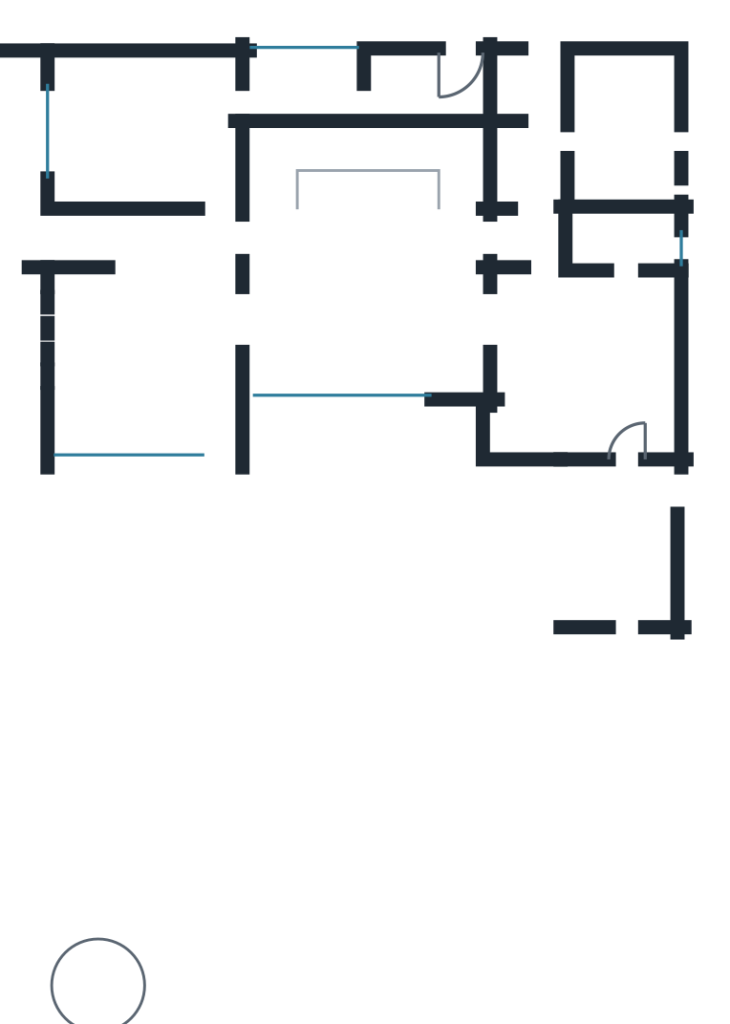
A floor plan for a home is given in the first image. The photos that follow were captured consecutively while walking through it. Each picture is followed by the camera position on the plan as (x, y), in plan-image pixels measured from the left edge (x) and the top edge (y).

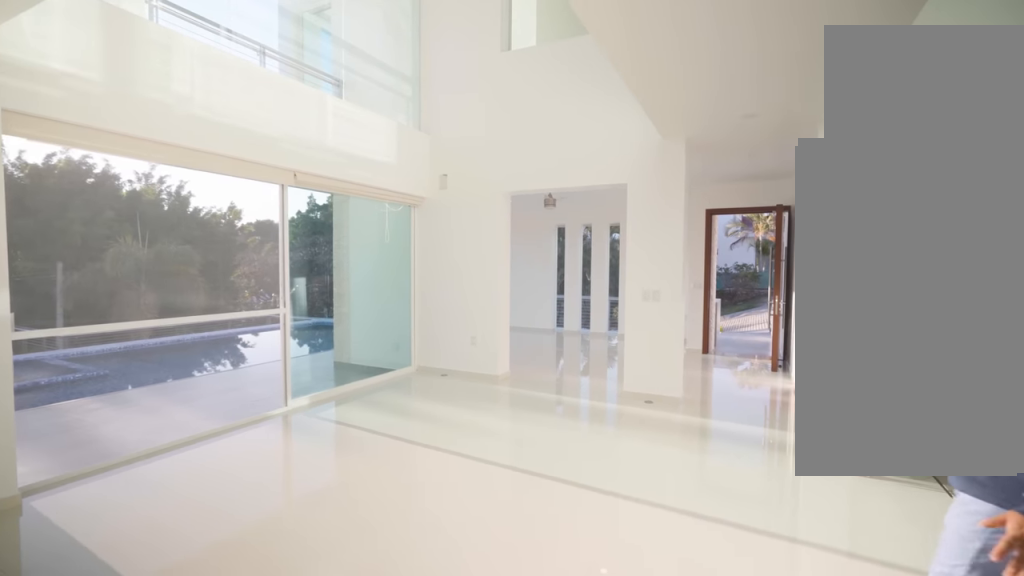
(453, 252)
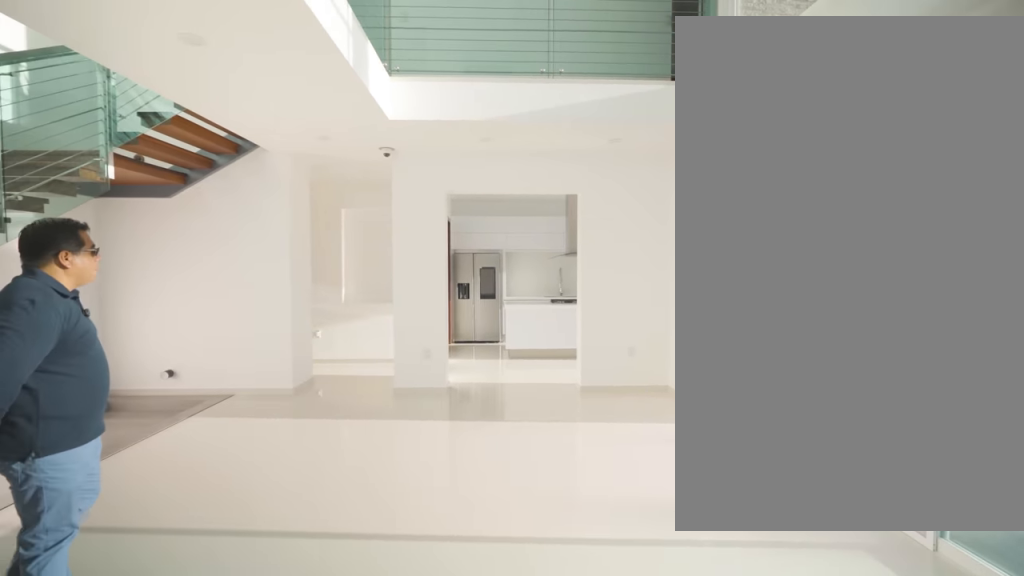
(284, 315)
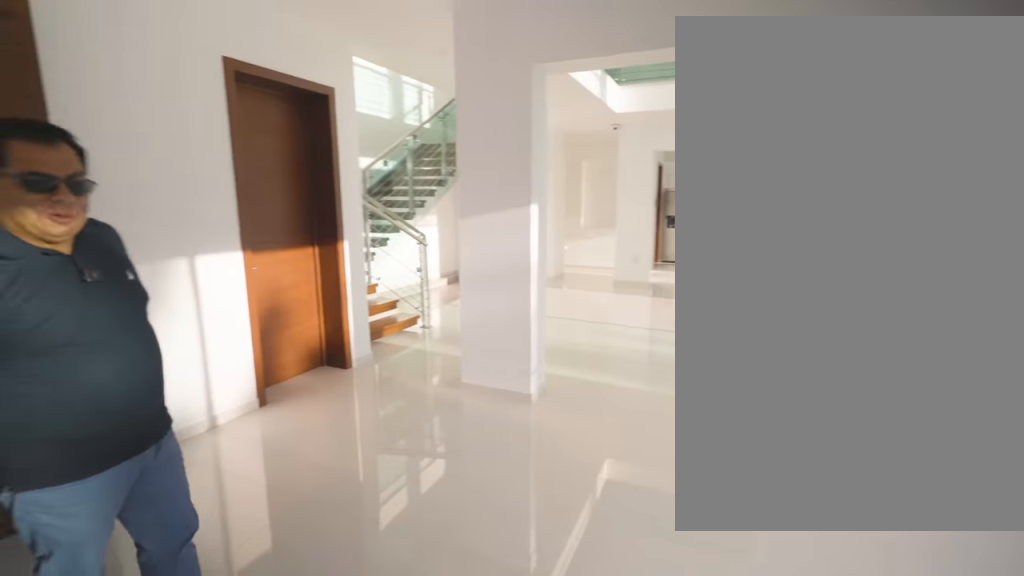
(117, 316)
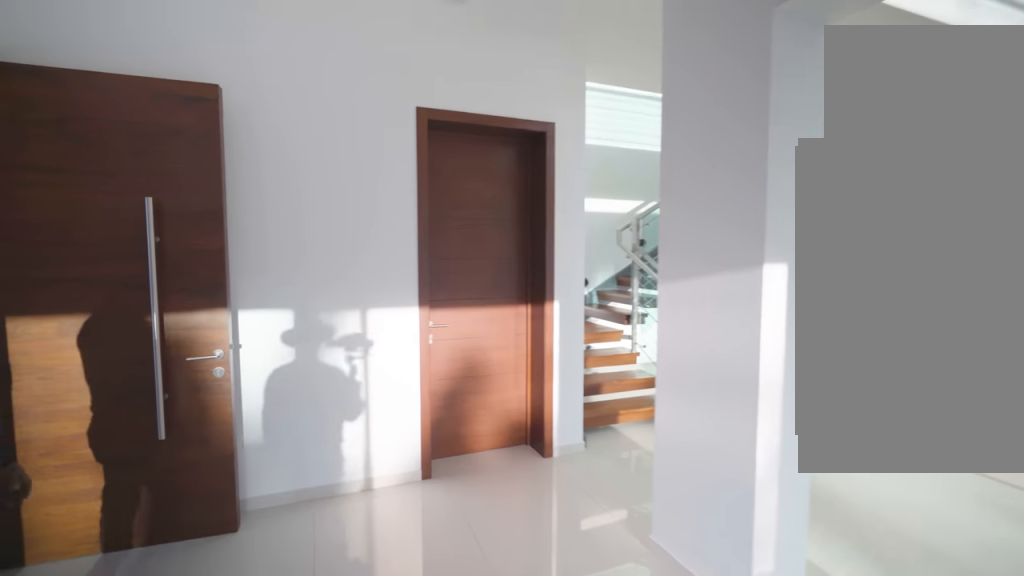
(215, 253)
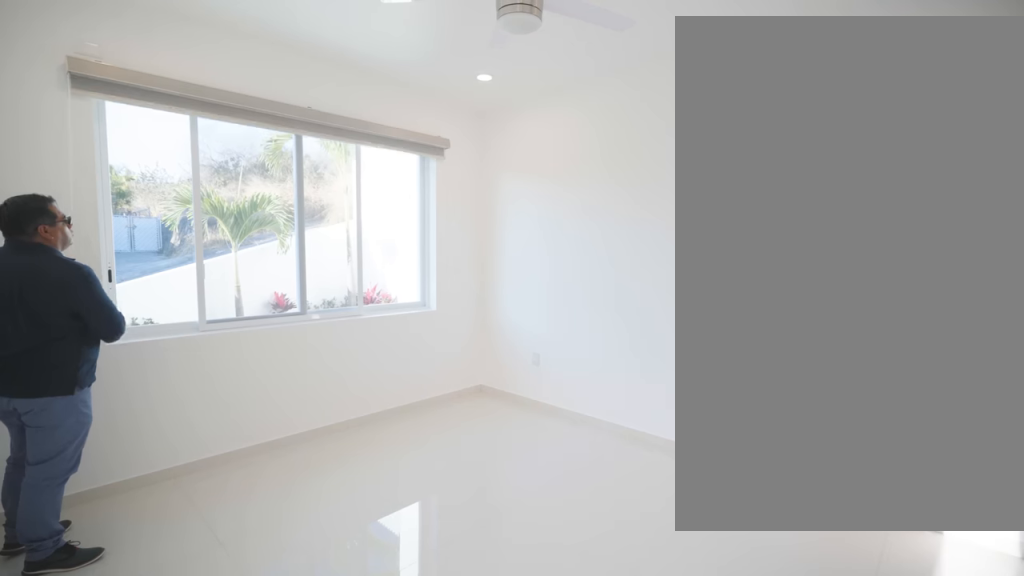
(215, 170)
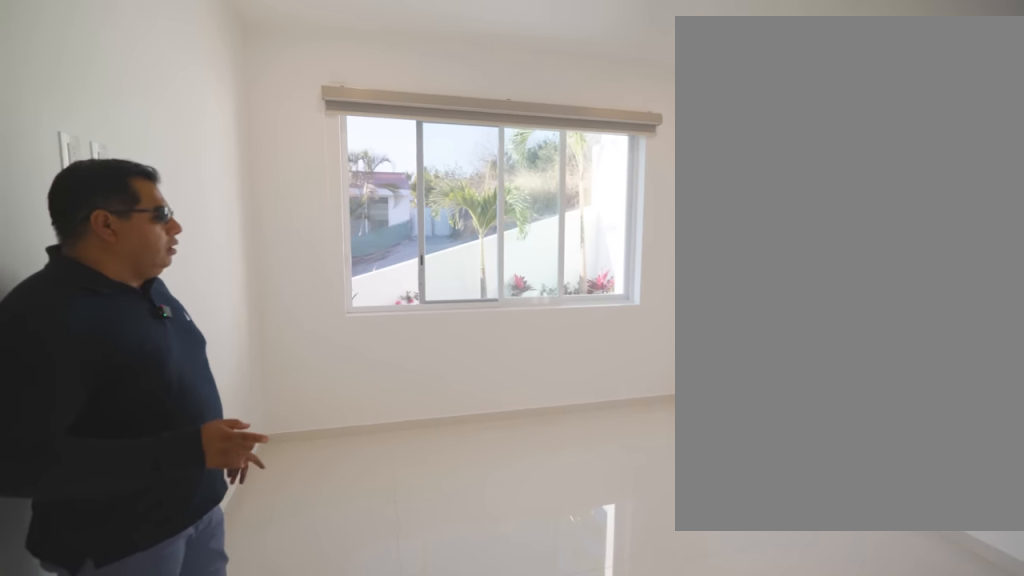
(213, 155)
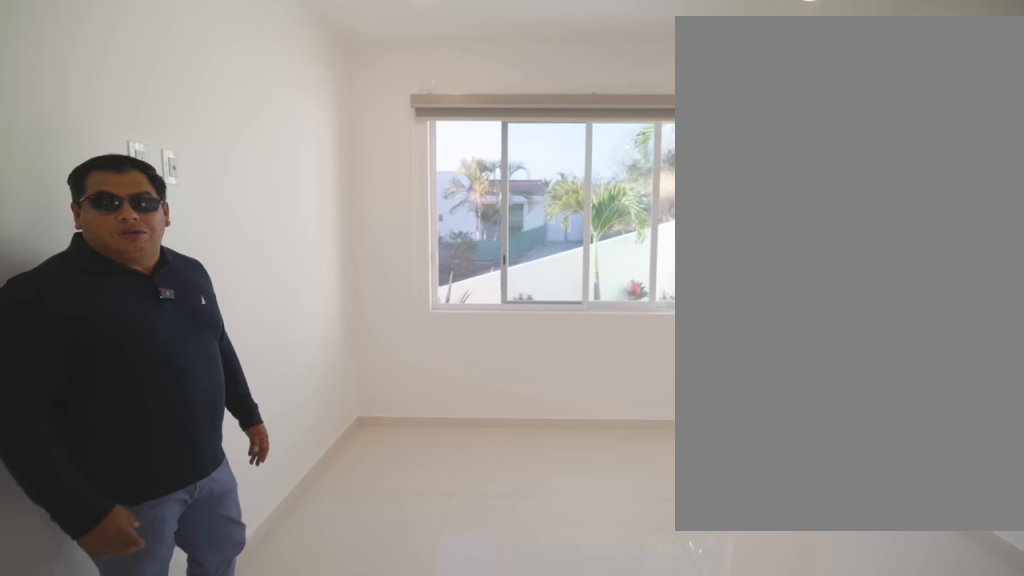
(213, 141)
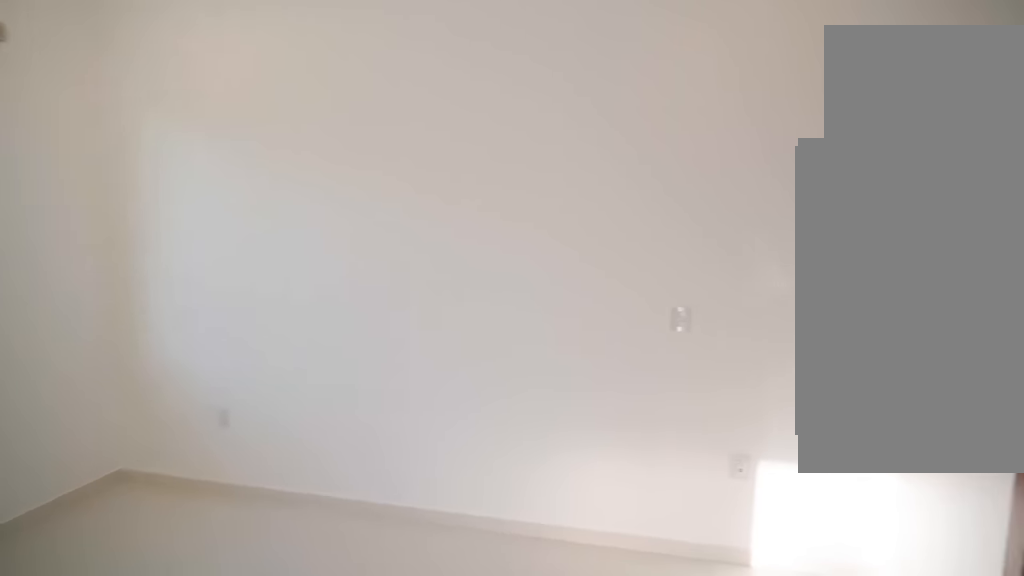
(194, 135)
